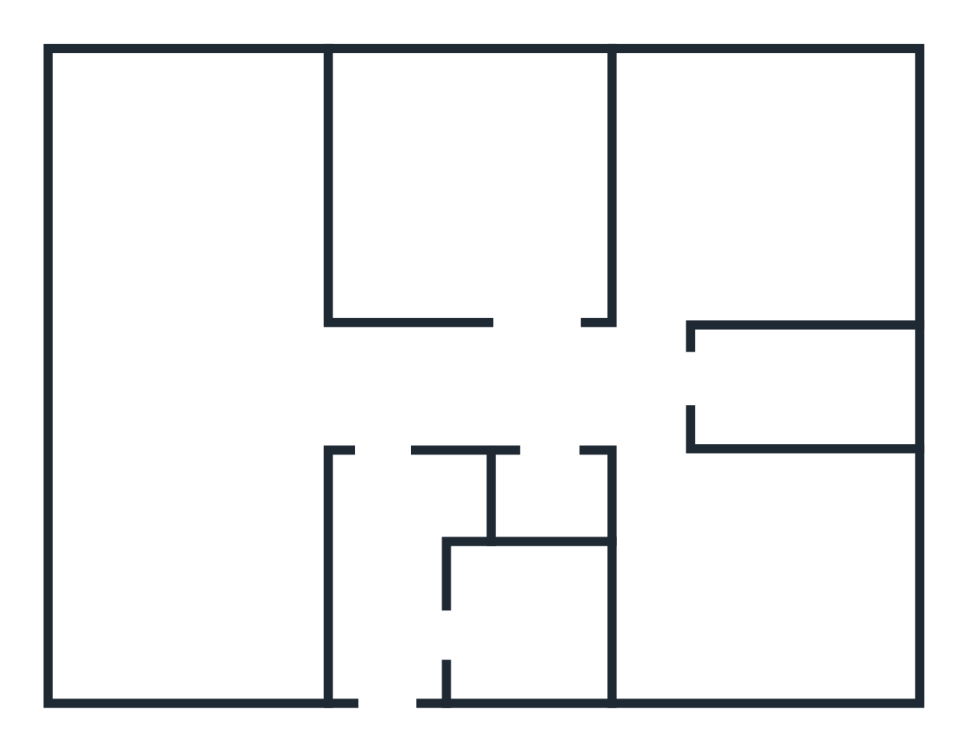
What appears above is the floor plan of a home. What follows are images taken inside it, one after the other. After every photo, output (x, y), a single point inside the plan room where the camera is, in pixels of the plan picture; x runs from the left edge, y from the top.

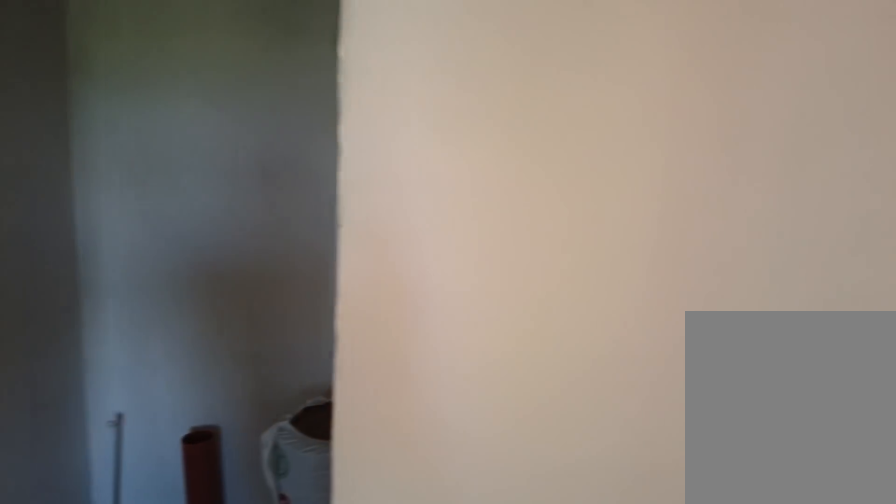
(563, 410)
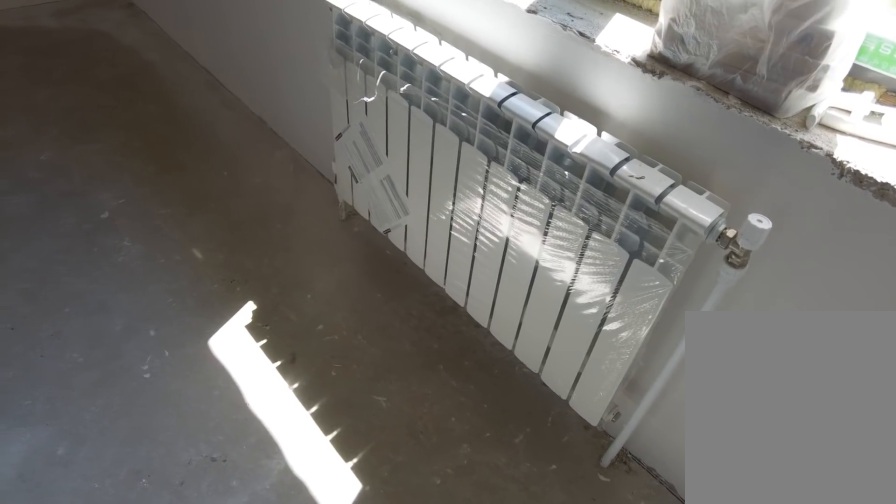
(700, 607)
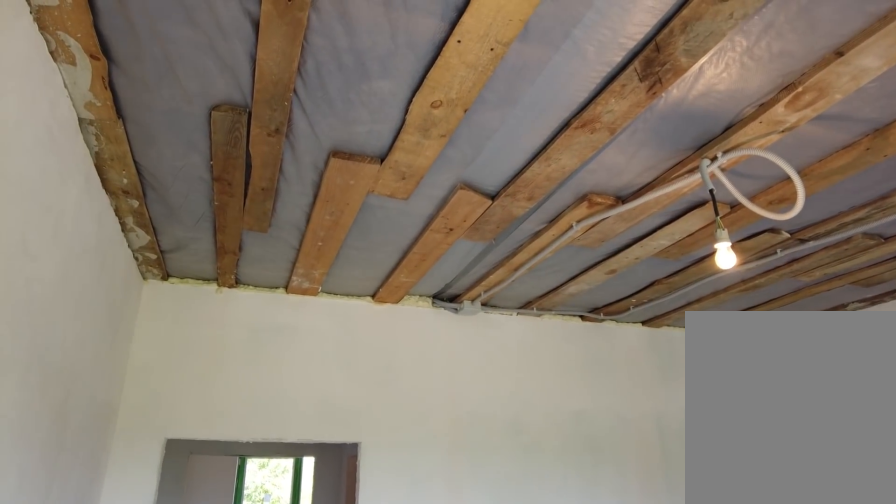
(700, 607)
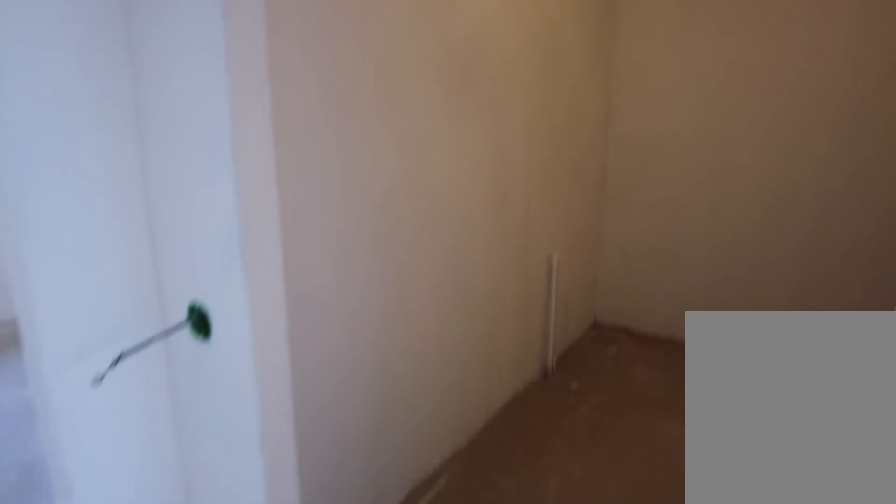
(651, 396)
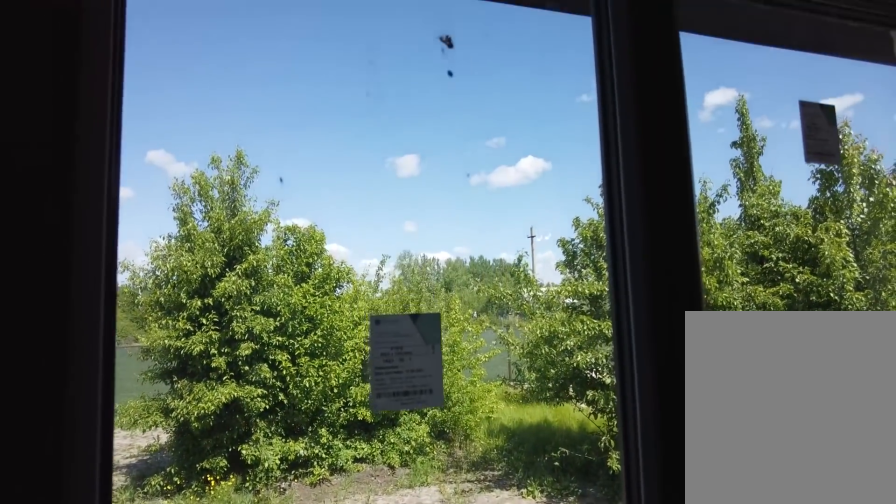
(674, 266)
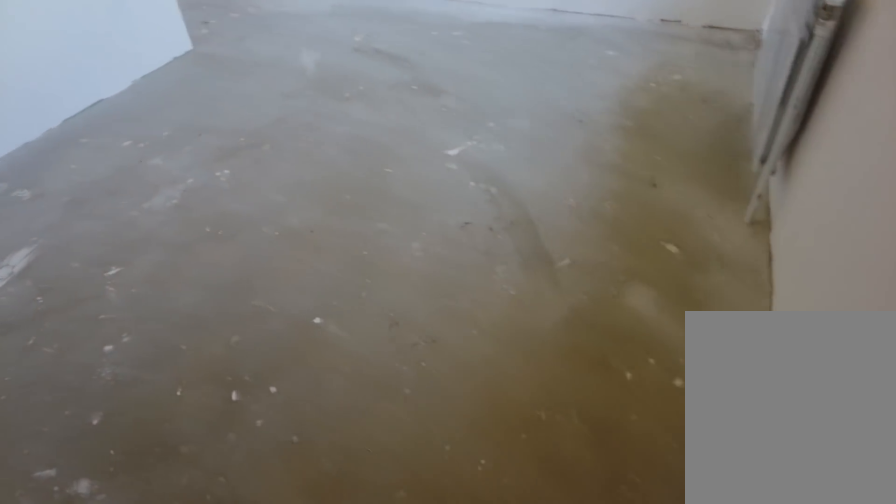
(674, 266)
